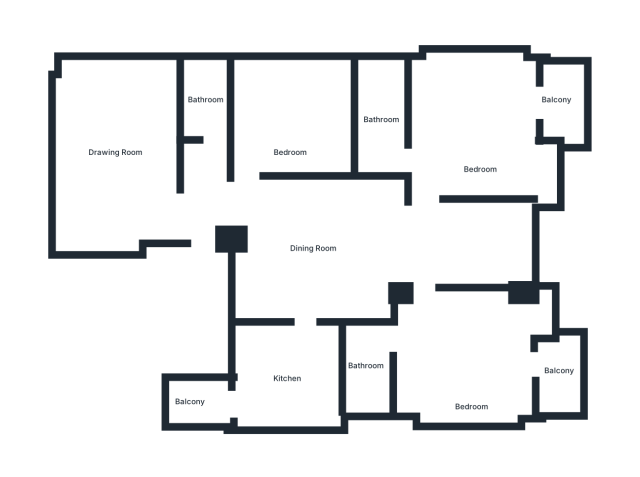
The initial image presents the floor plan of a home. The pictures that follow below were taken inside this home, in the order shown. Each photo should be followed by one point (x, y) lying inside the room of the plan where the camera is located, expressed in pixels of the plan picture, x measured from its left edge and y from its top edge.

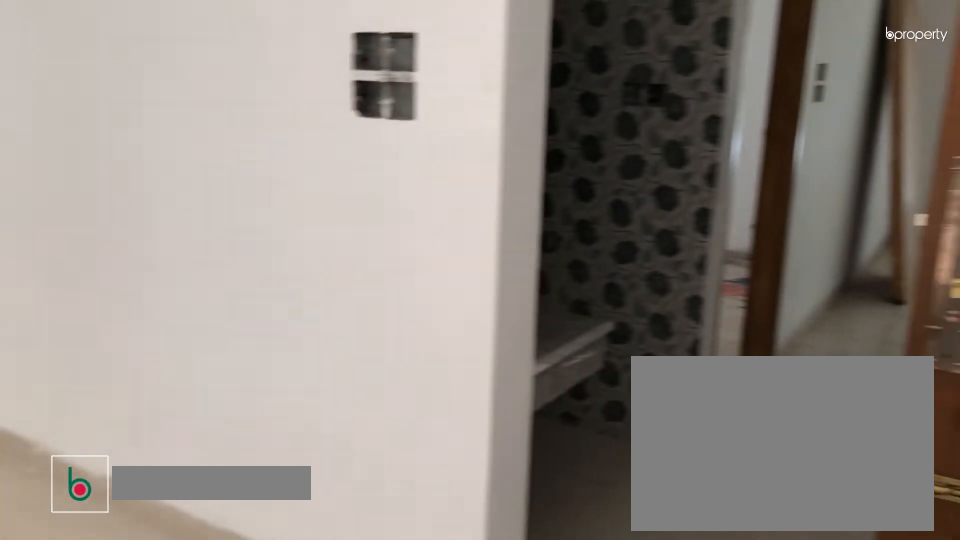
(112, 161)
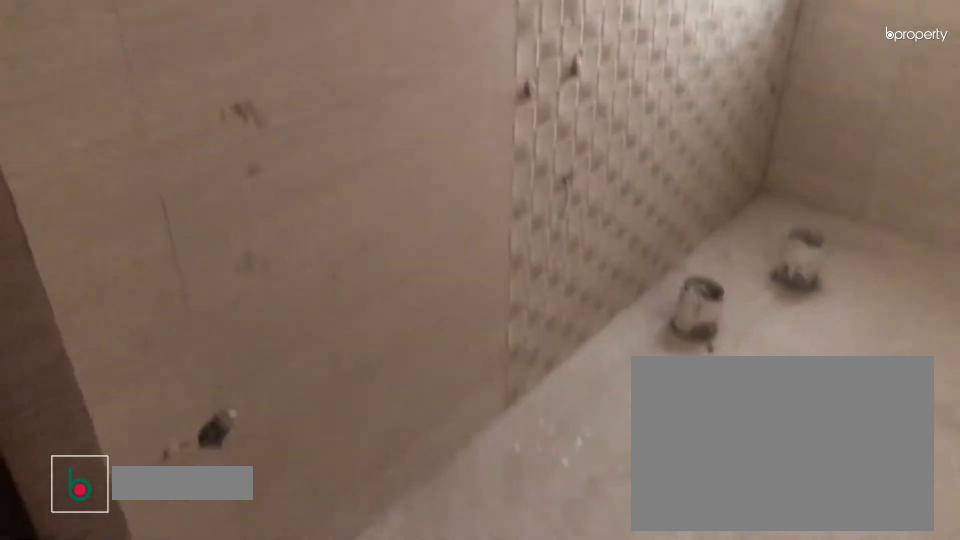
(203, 98)
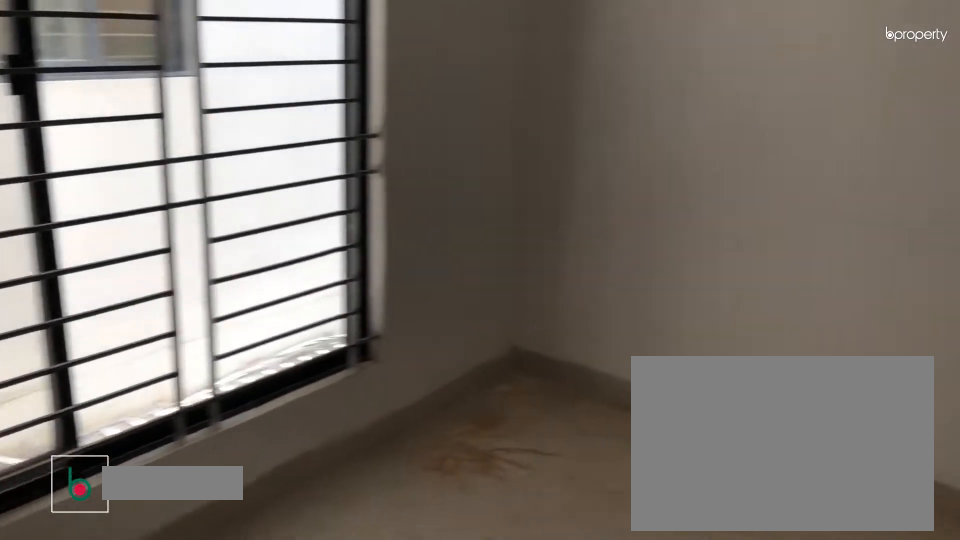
(285, 126)
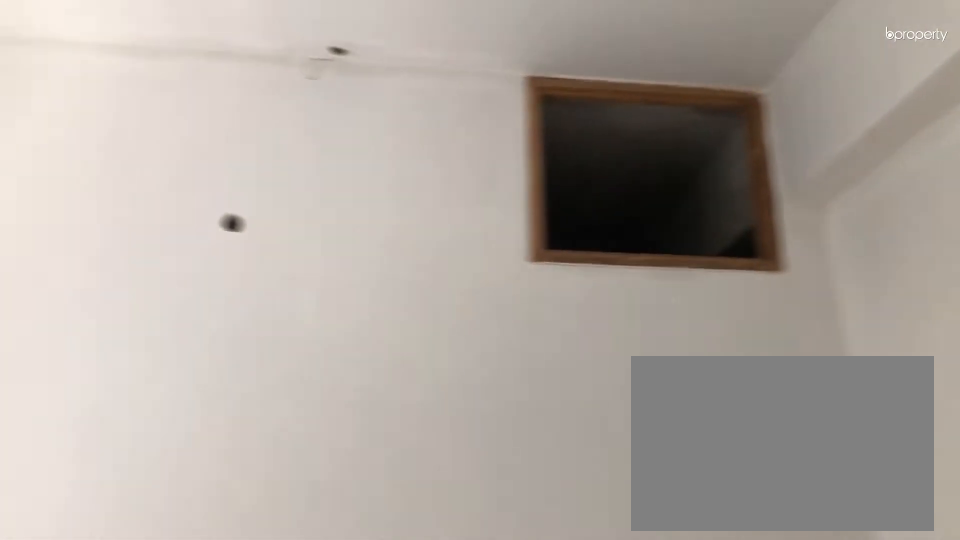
(285, 126)
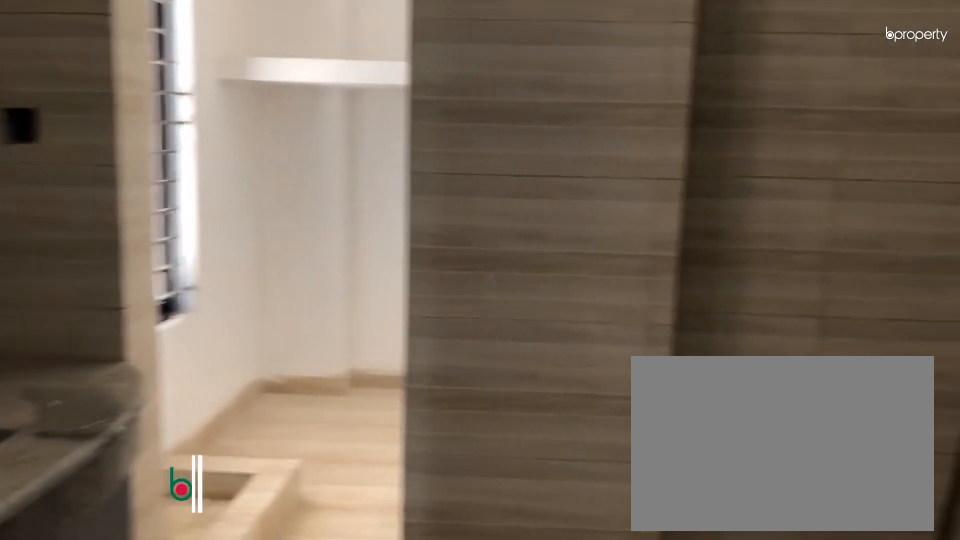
(285, 377)
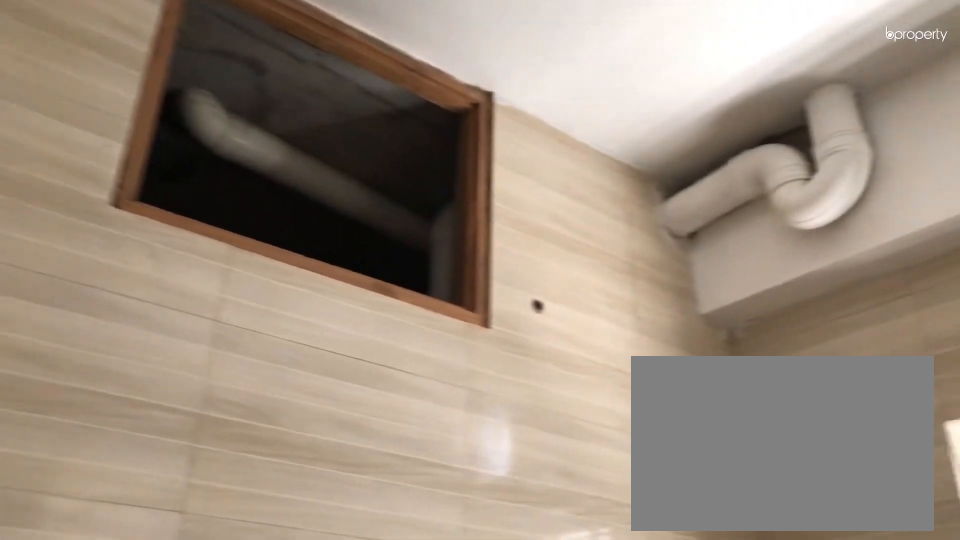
(285, 377)
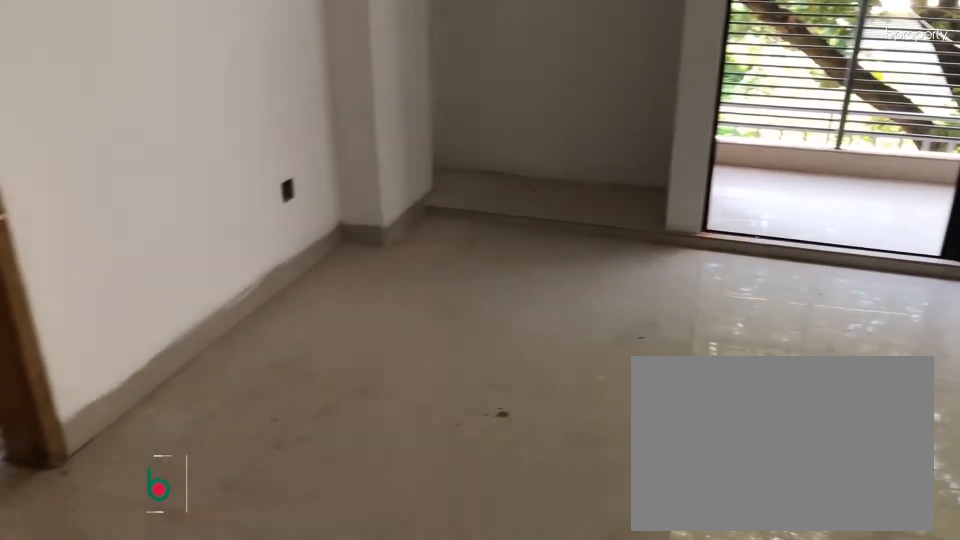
(470, 374)
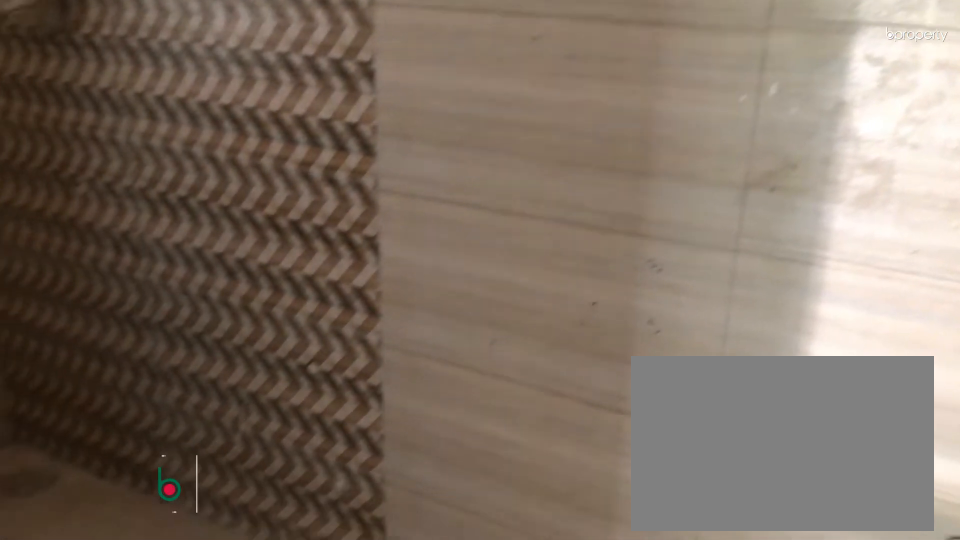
(367, 383)
